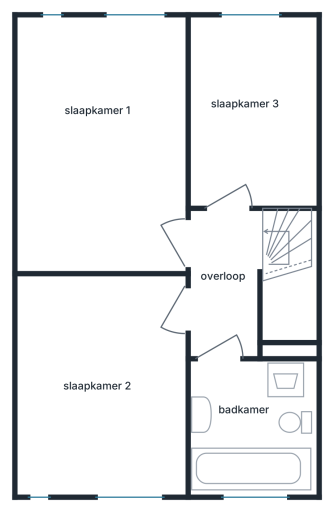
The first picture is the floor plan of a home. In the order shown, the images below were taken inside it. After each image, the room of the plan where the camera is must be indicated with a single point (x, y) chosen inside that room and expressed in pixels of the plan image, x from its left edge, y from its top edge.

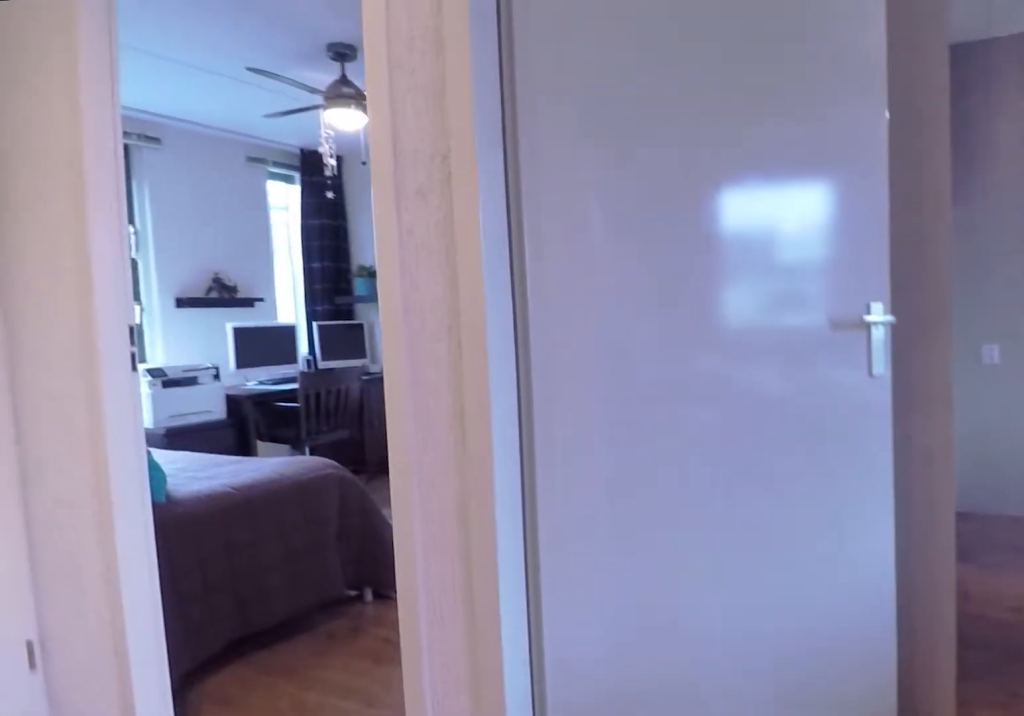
(228, 313)
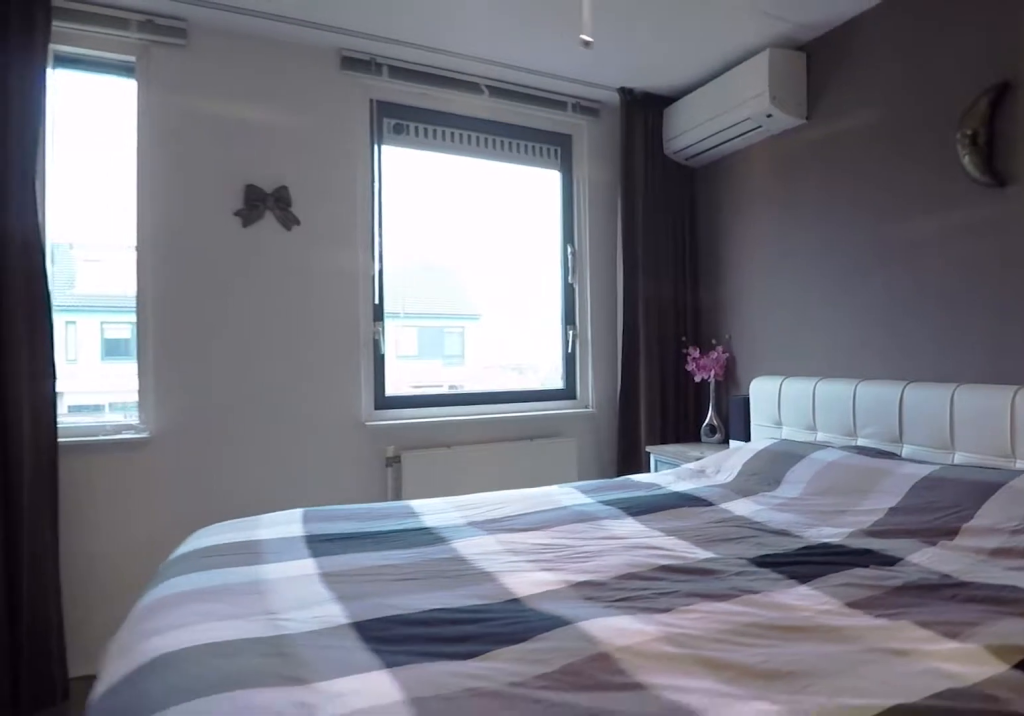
(150, 124)
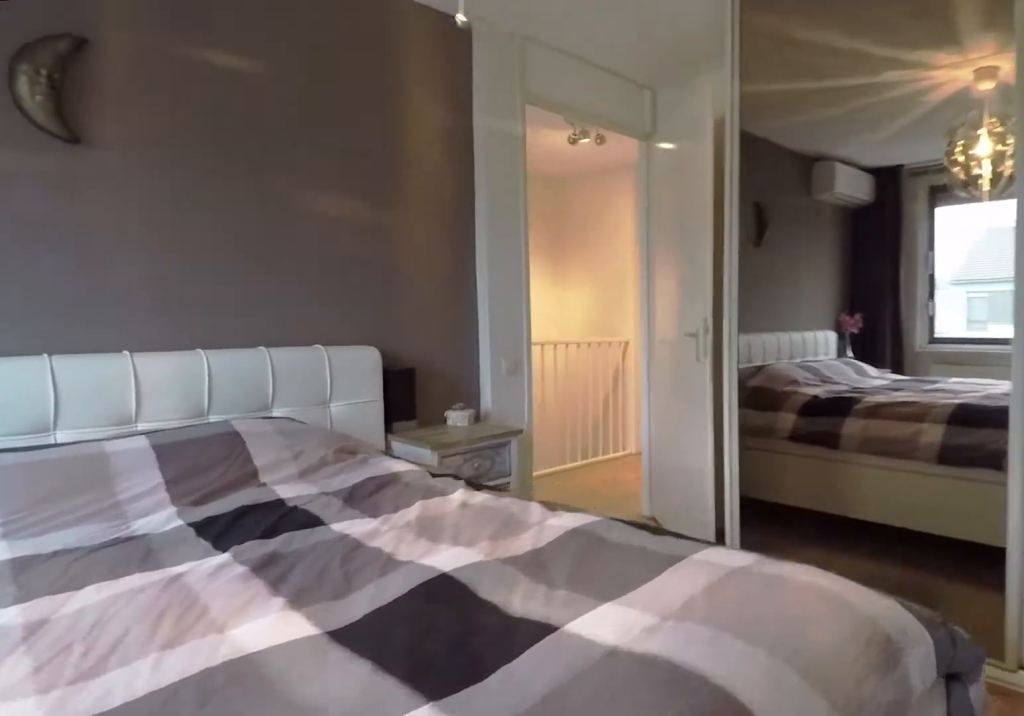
(150, 124)
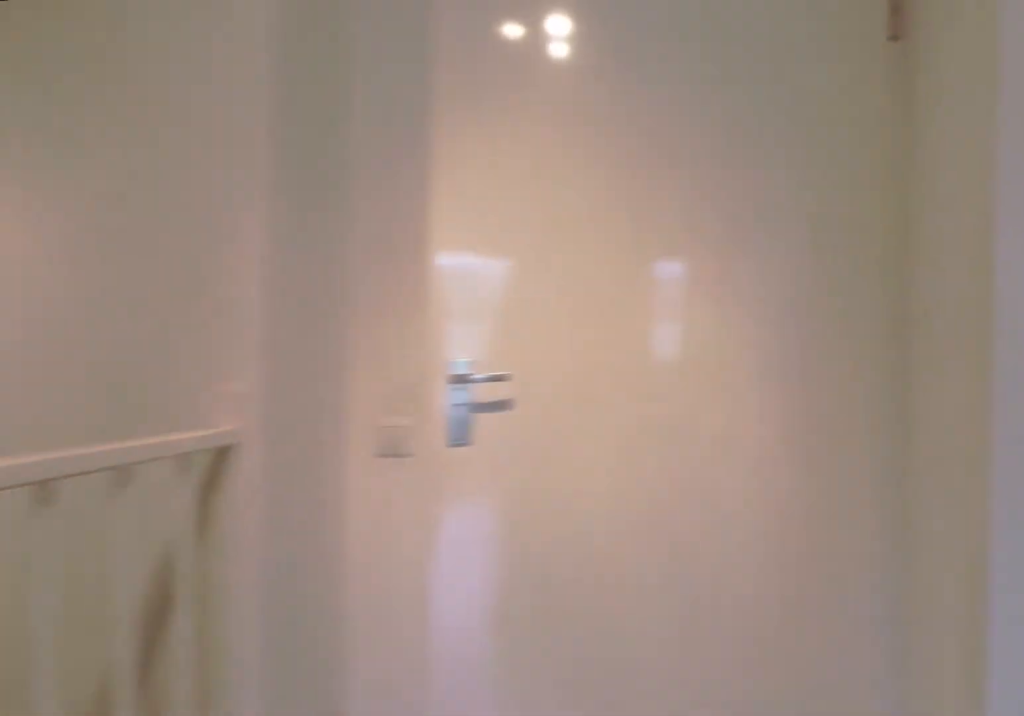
(228, 314)
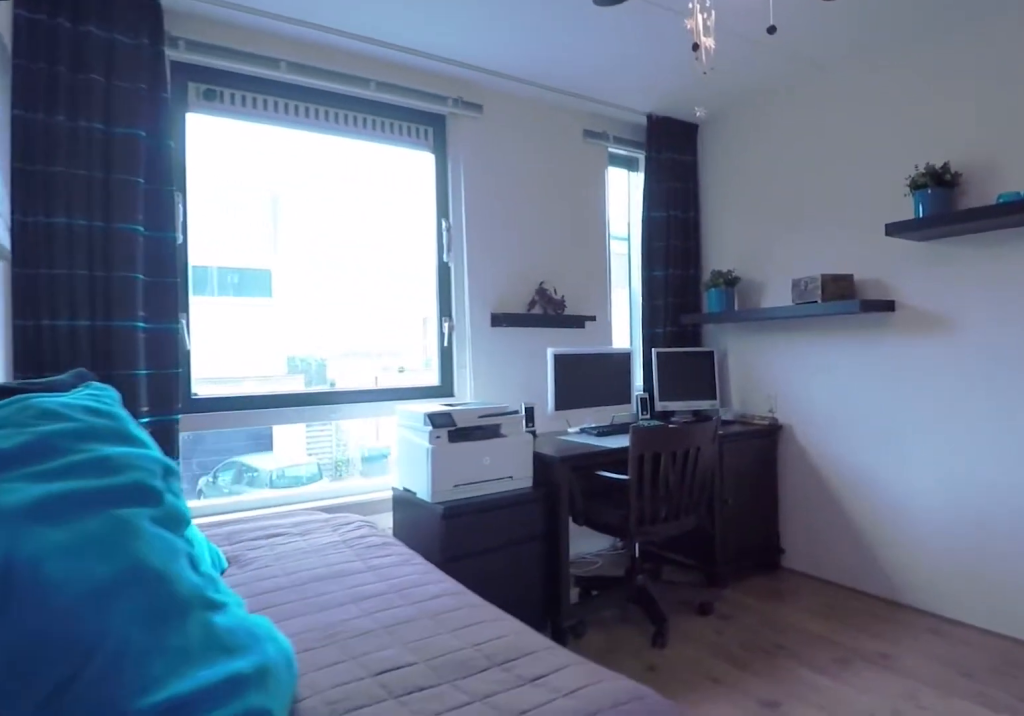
(106, 394)
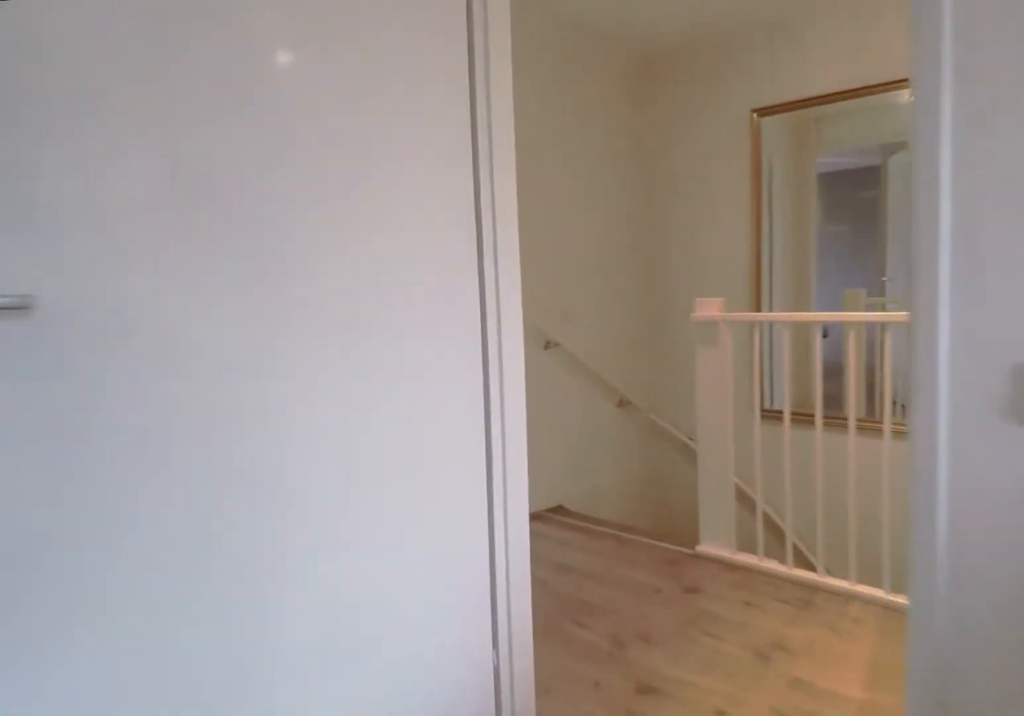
(106, 394)
